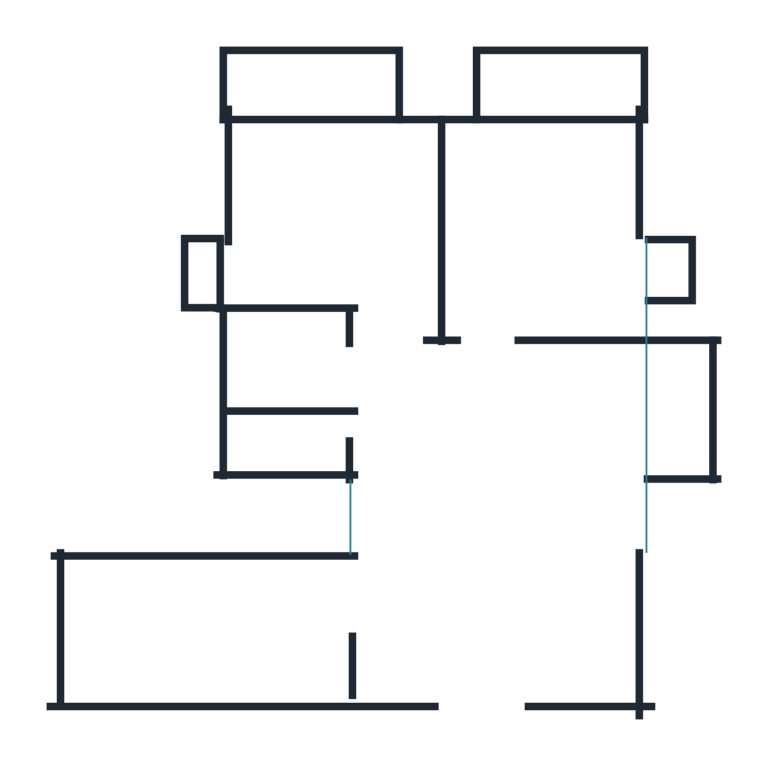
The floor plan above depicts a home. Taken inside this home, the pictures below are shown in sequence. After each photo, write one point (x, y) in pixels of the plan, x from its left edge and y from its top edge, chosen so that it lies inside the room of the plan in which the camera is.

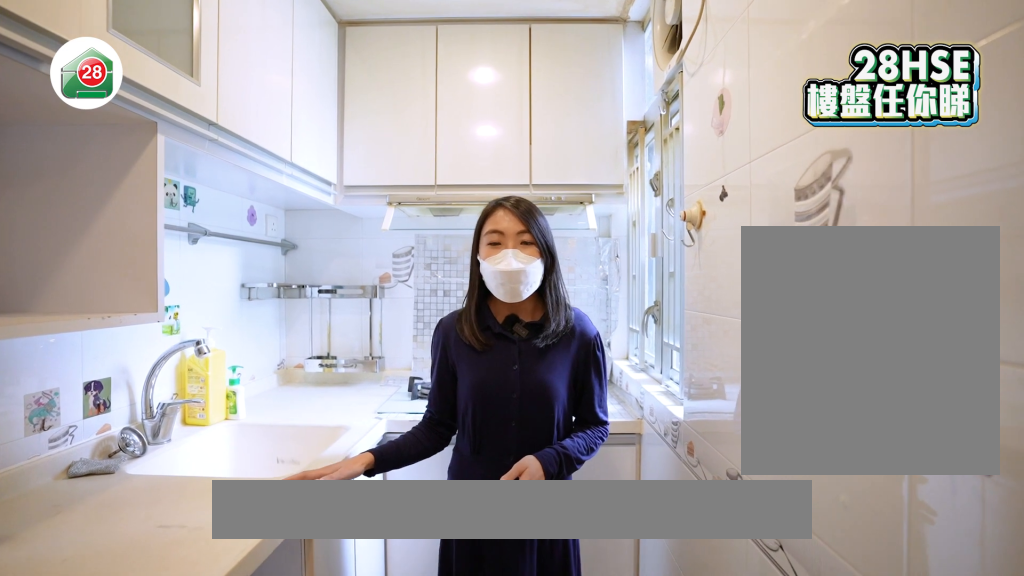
(243, 616)
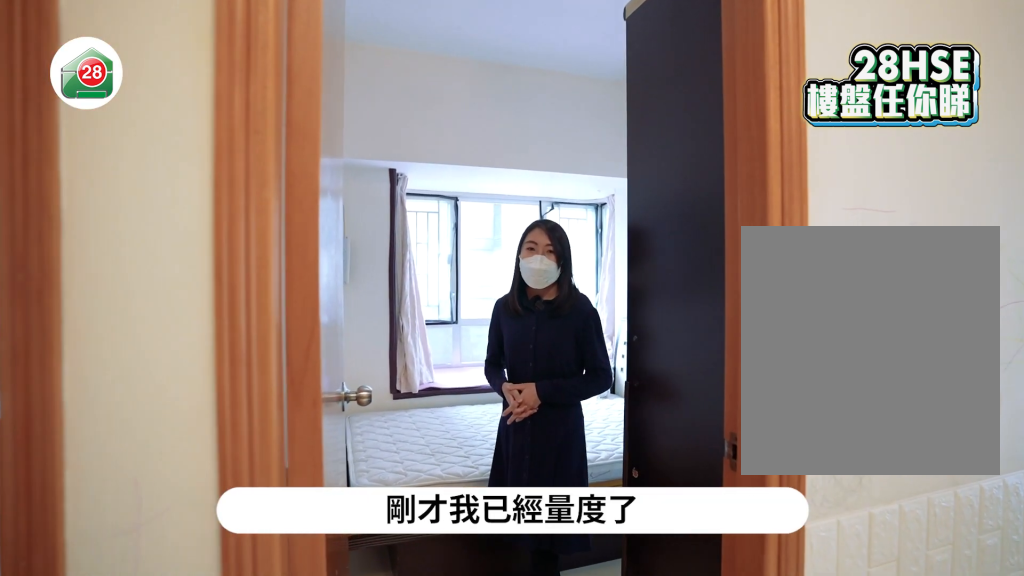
(543, 228)
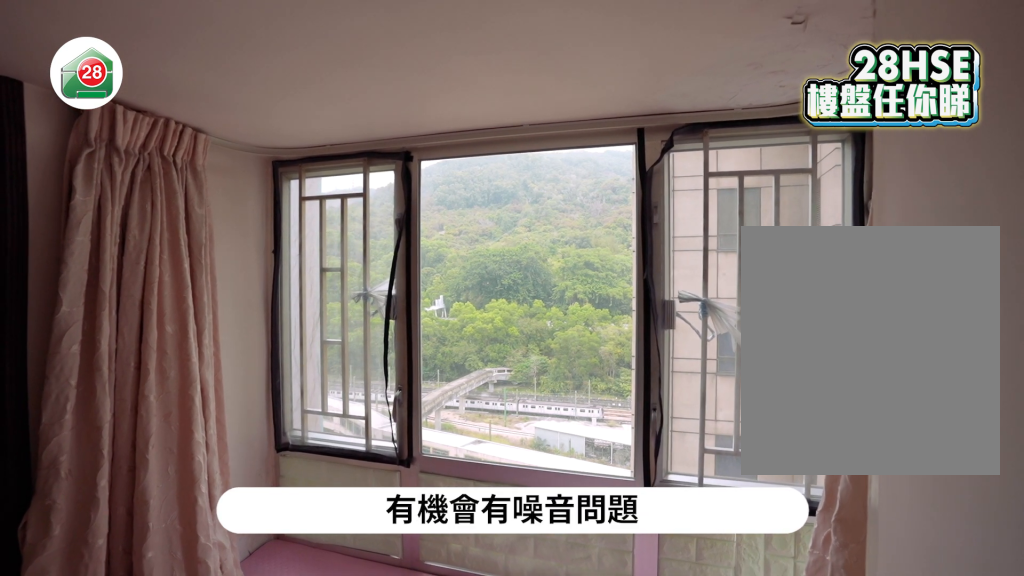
(544, 230)
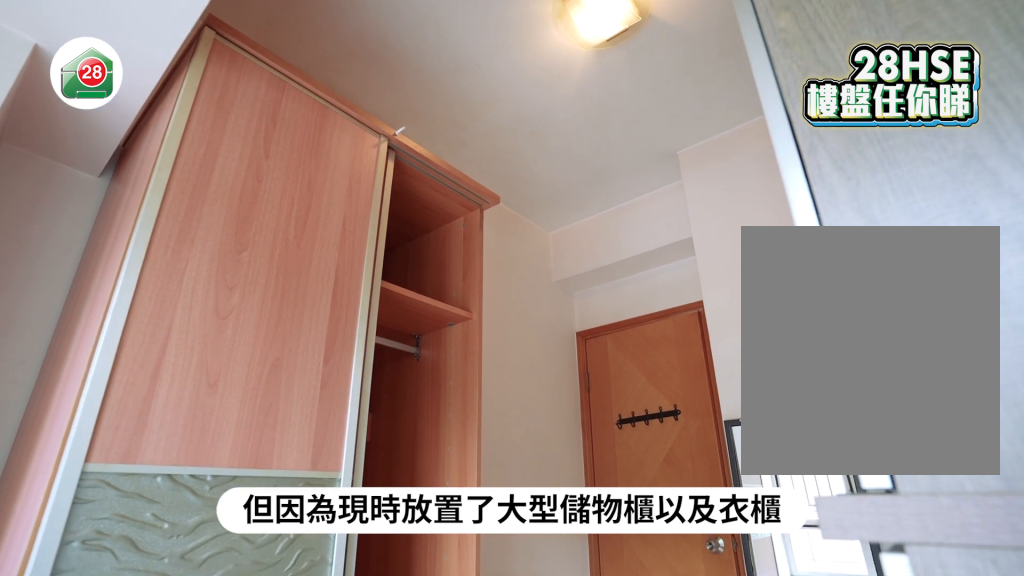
(336, 229)
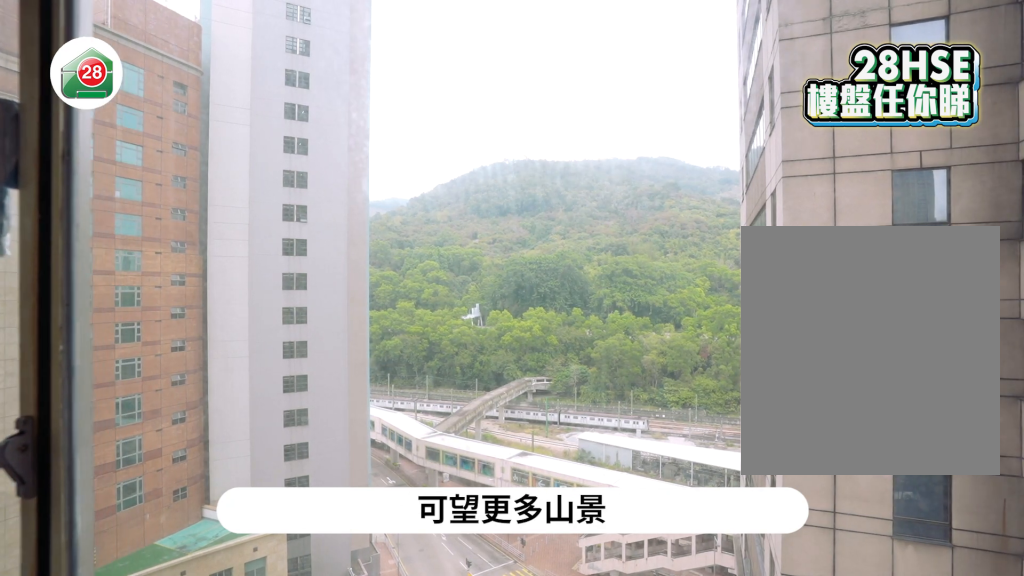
(336, 228)
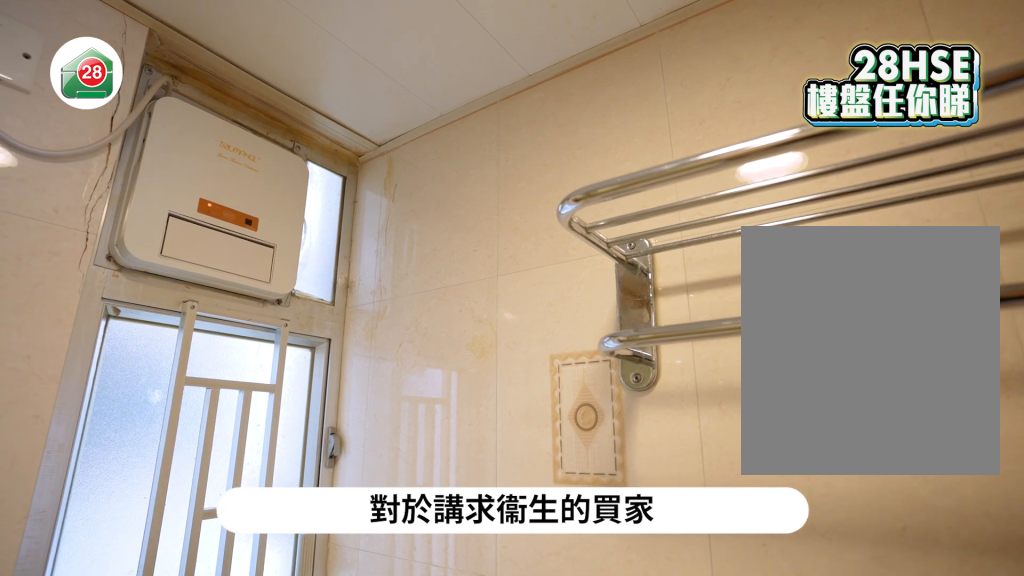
(285, 388)
